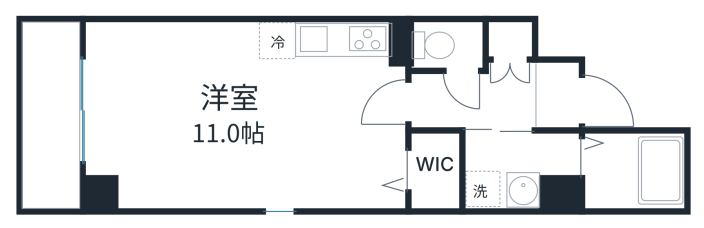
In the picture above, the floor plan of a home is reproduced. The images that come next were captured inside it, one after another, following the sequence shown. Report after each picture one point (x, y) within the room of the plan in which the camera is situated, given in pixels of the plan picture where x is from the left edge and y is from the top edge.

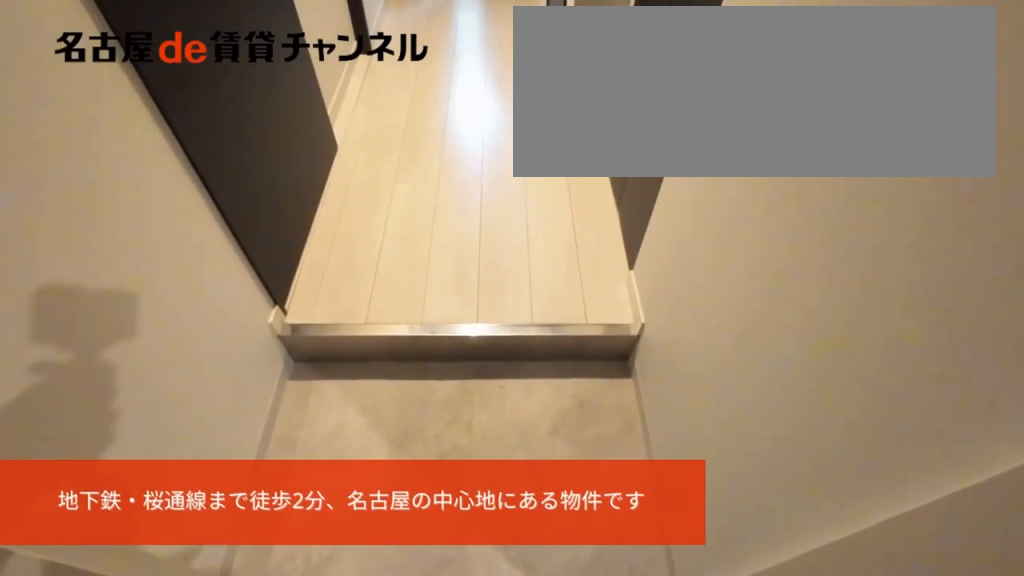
(557, 96)
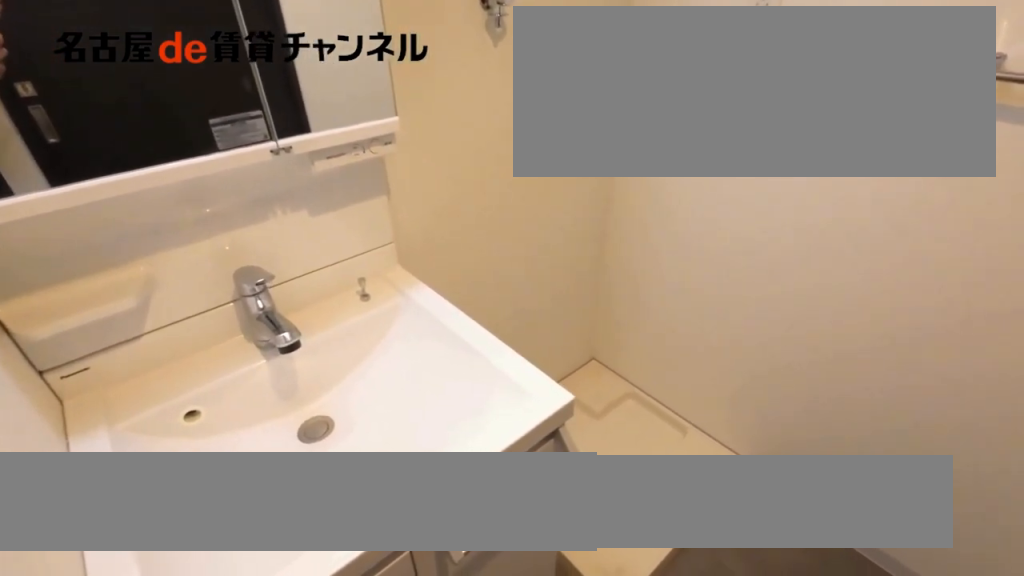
(521, 167)
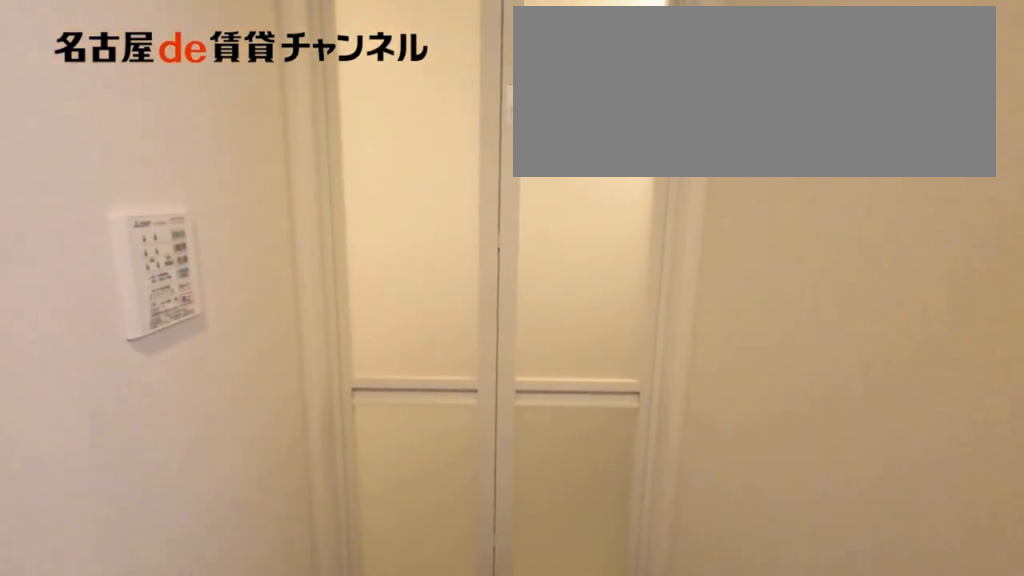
(521, 167)
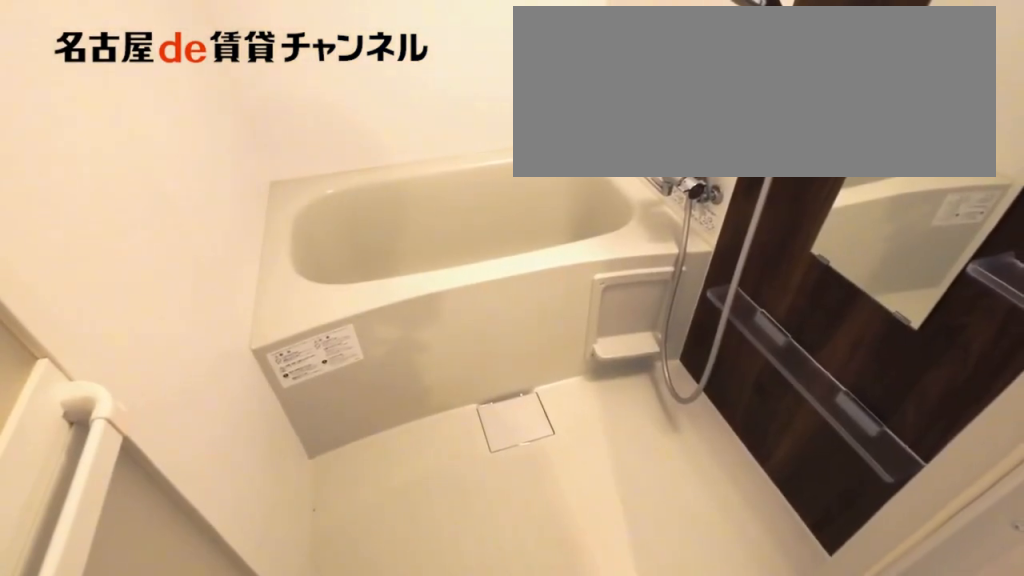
(632, 169)
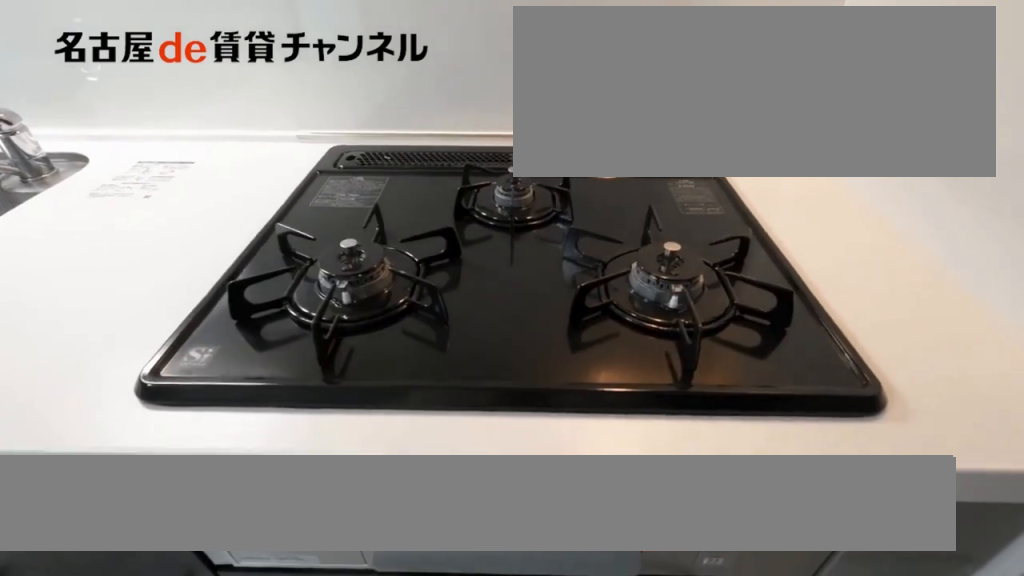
(335, 48)
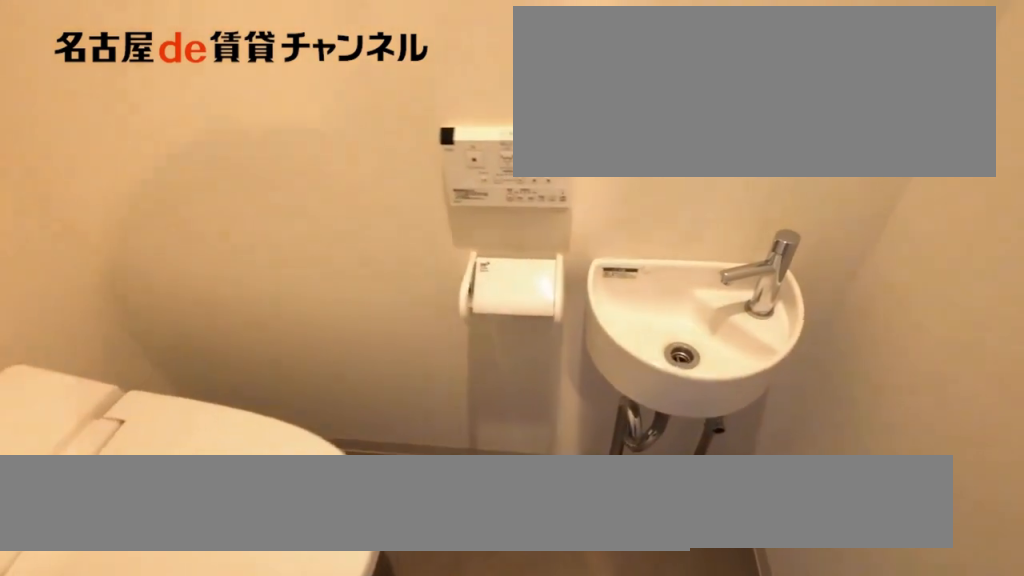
(449, 47)
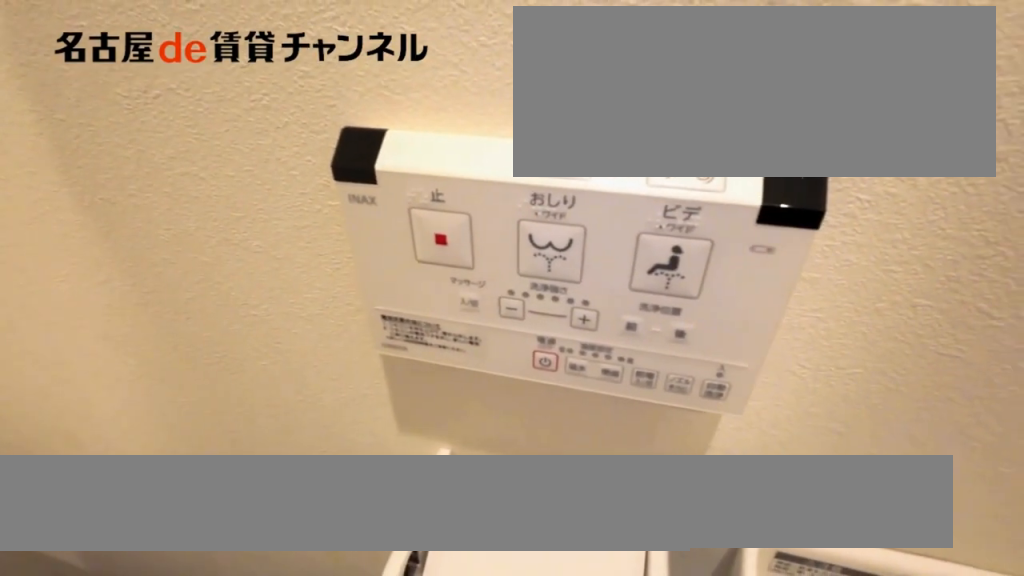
(449, 47)
